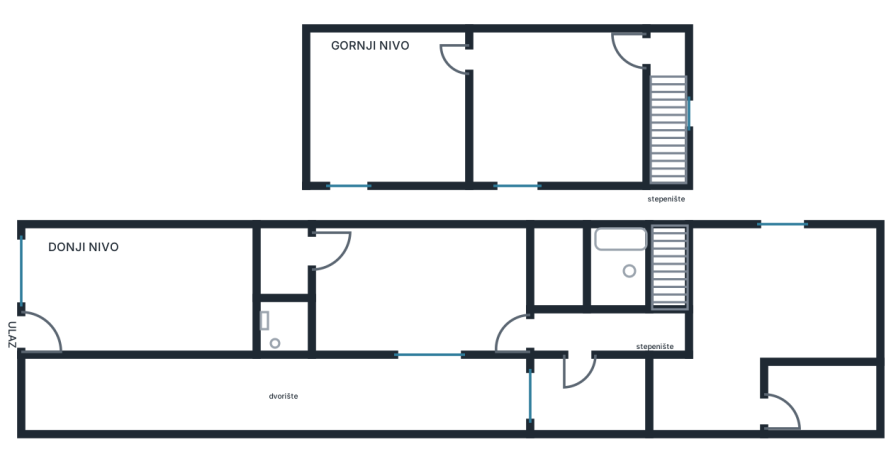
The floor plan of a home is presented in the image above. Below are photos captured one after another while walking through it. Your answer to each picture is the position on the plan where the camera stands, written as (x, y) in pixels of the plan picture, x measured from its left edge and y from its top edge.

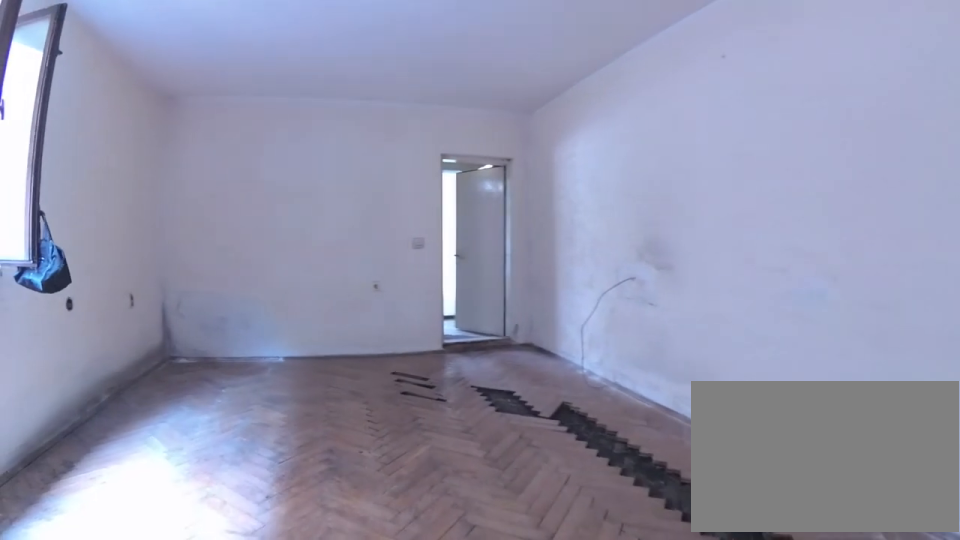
(523, 309)
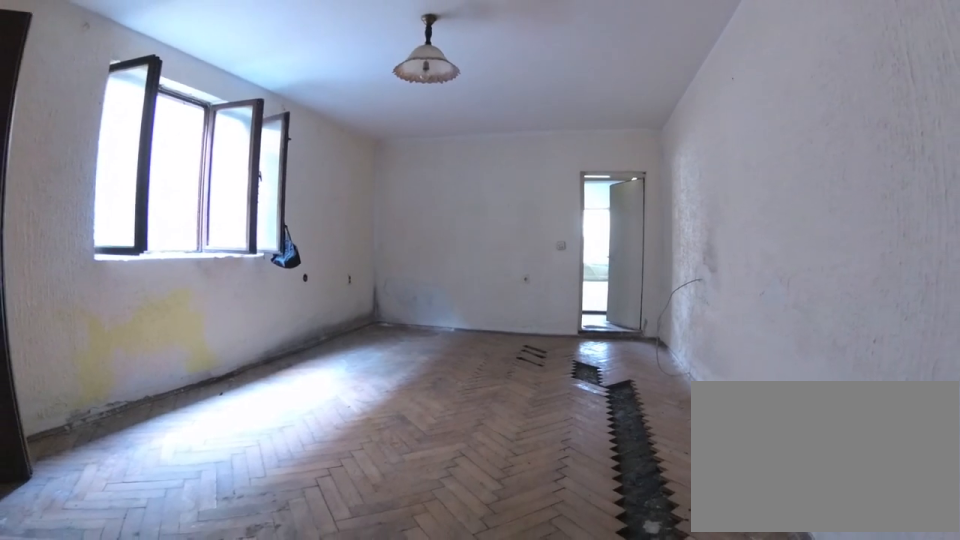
(542, 258)
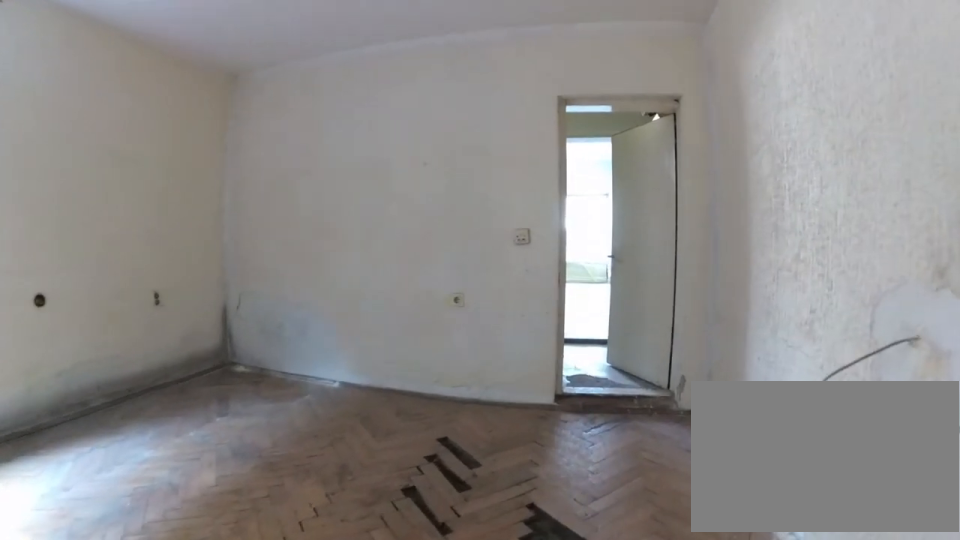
(434, 252)
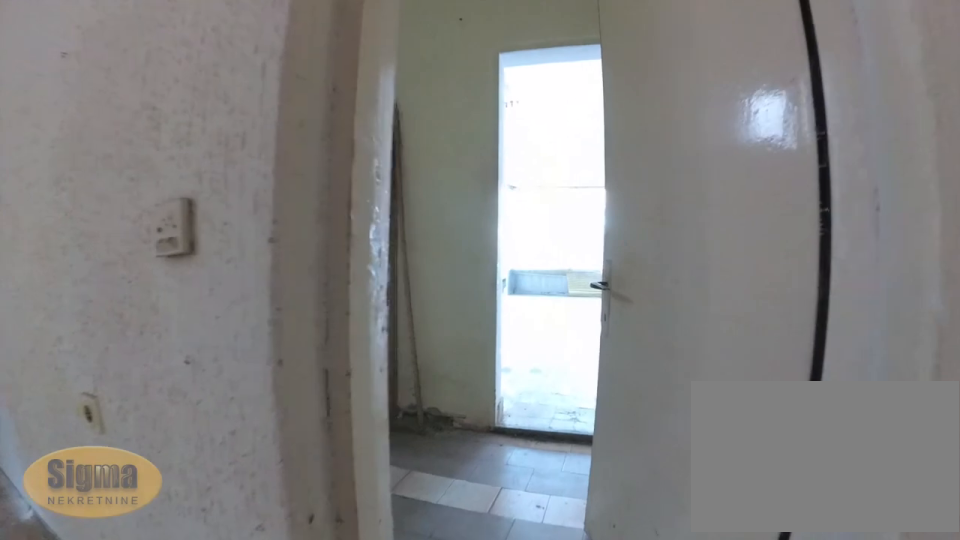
(354, 254)
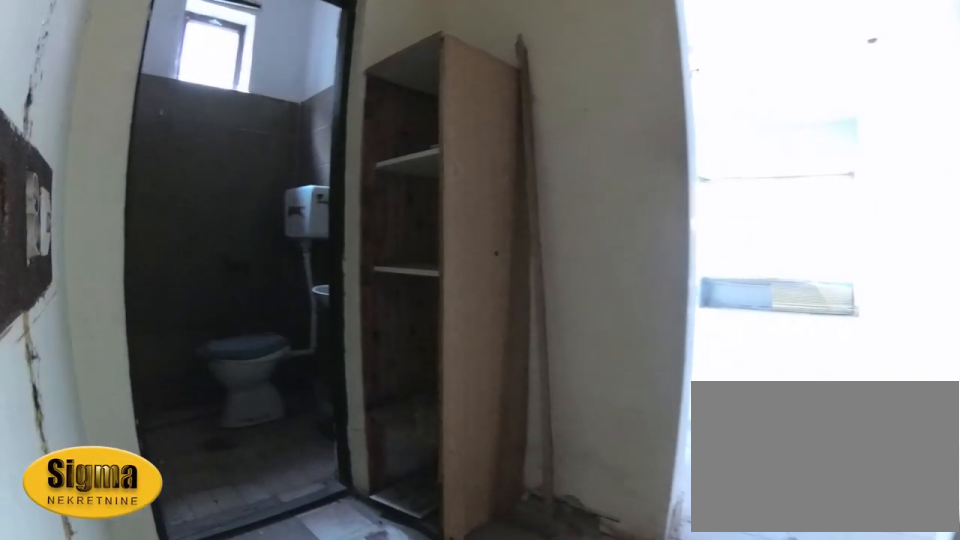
(314, 239)
